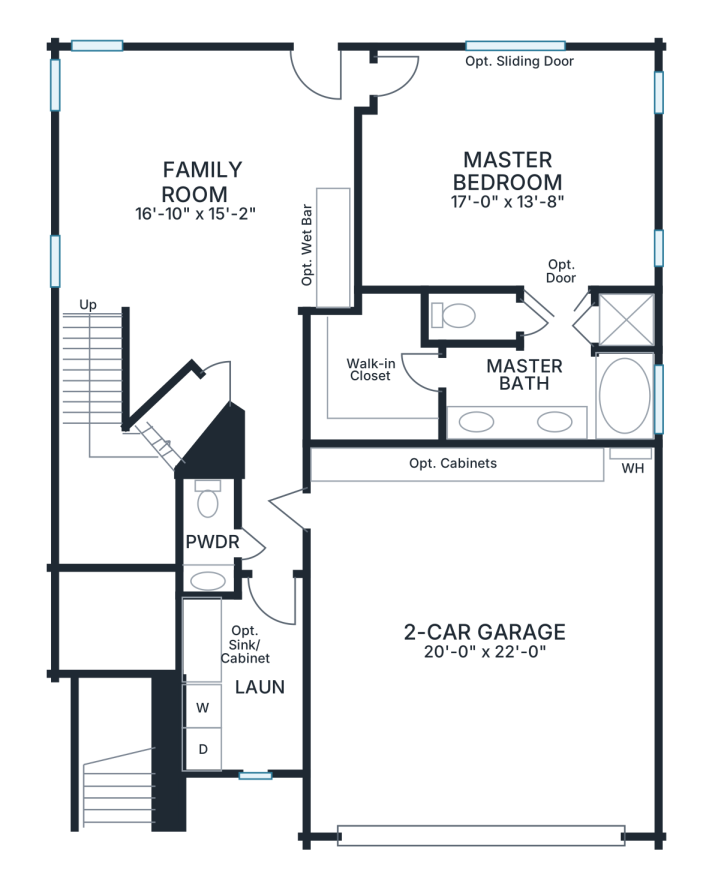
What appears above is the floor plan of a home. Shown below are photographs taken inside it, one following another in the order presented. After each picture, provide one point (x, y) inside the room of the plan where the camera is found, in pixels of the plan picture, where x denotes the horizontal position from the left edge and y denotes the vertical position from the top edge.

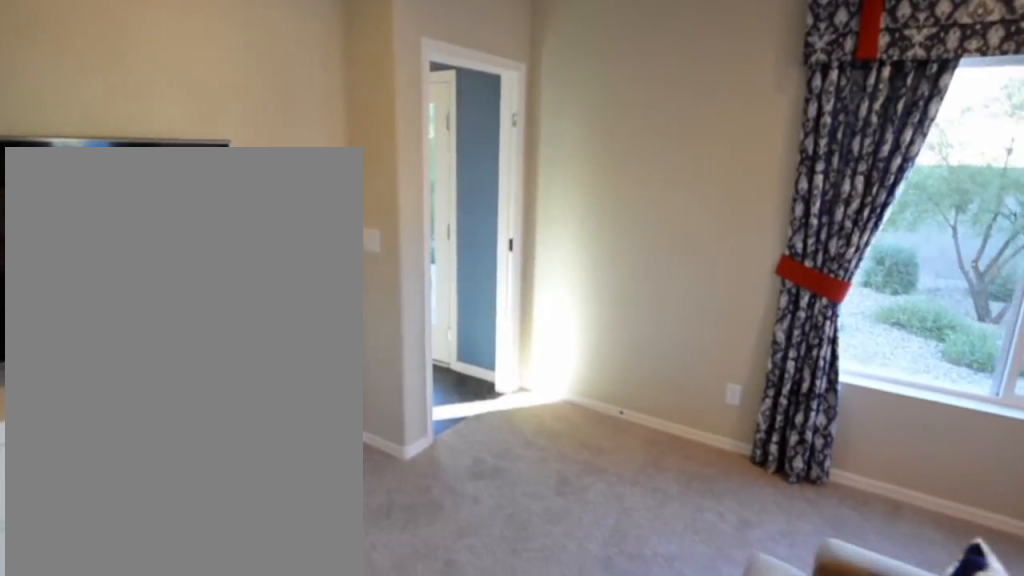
(506, 168)
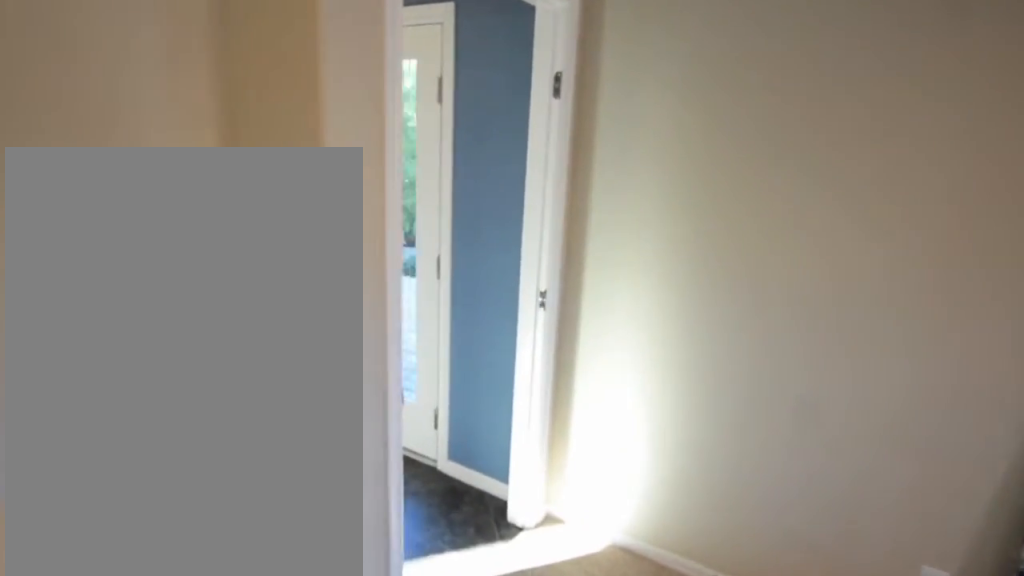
(506, 168)
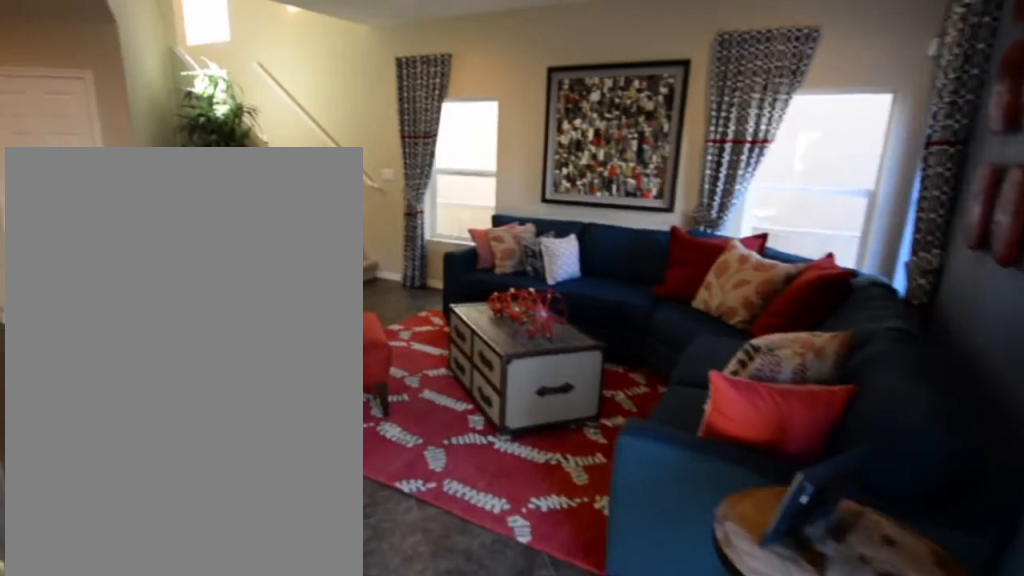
(207, 182)
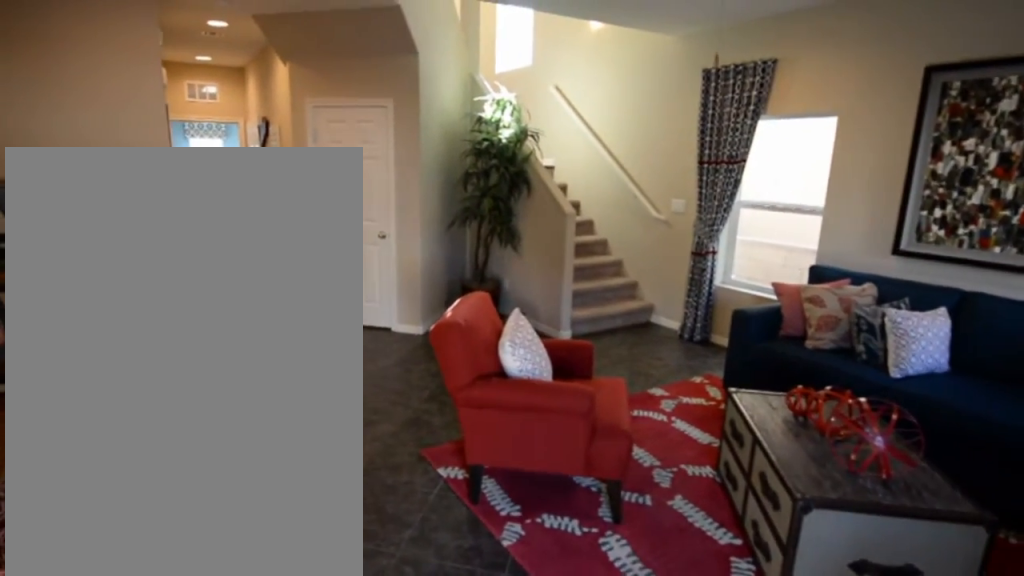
(207, 182)
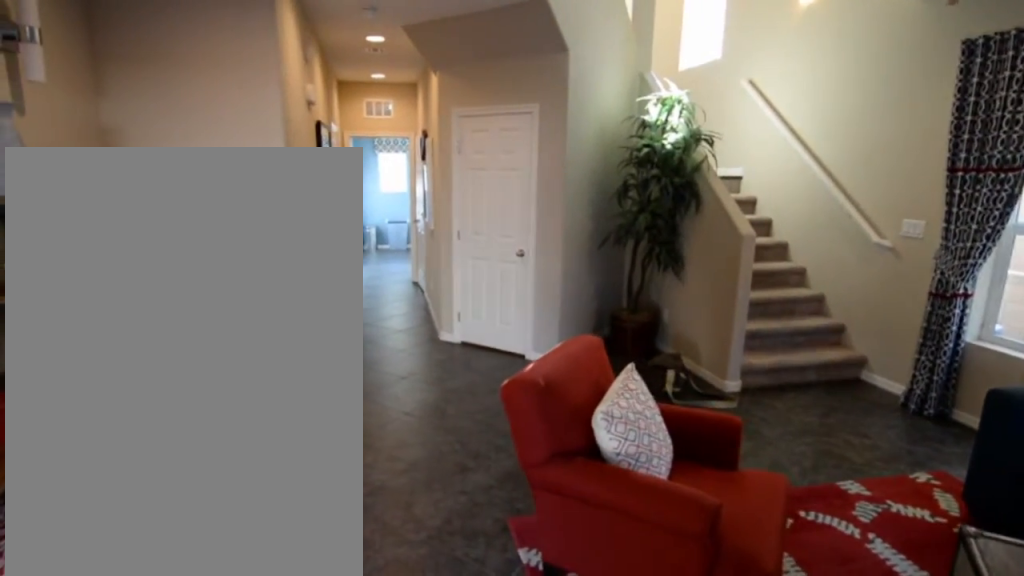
(207, 182)
